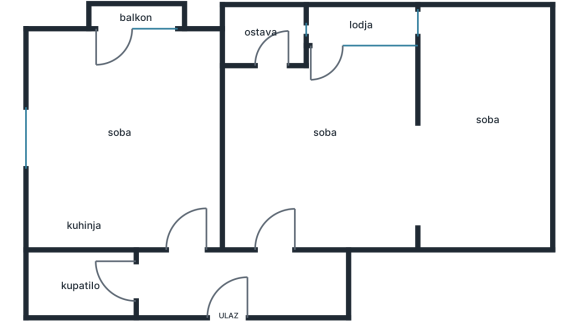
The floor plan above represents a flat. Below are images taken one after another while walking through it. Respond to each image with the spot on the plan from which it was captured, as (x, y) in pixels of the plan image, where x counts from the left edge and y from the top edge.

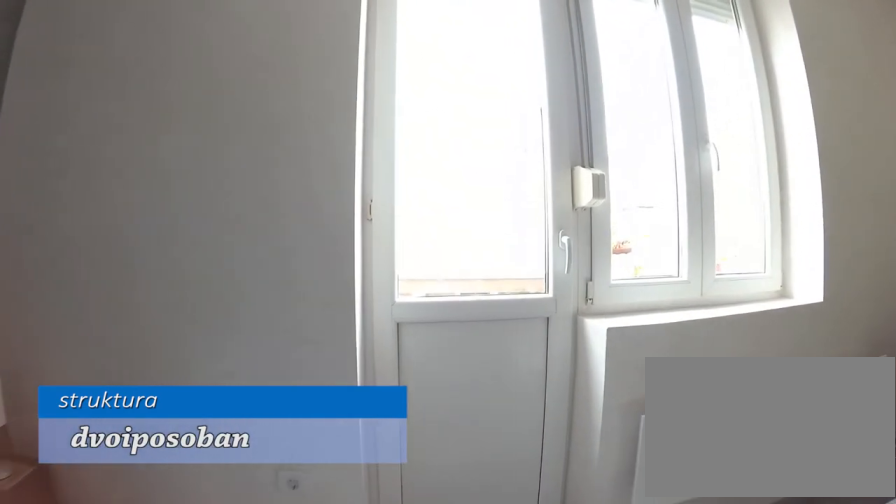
(102, 103)
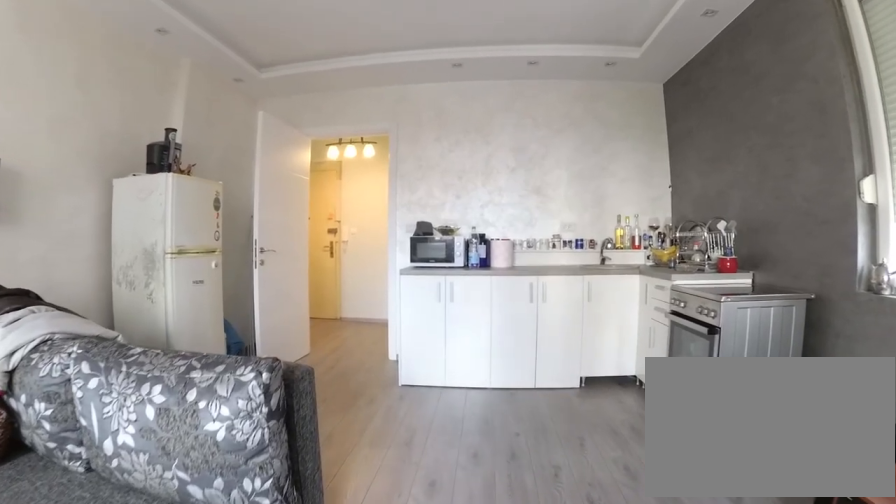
(142, 85)
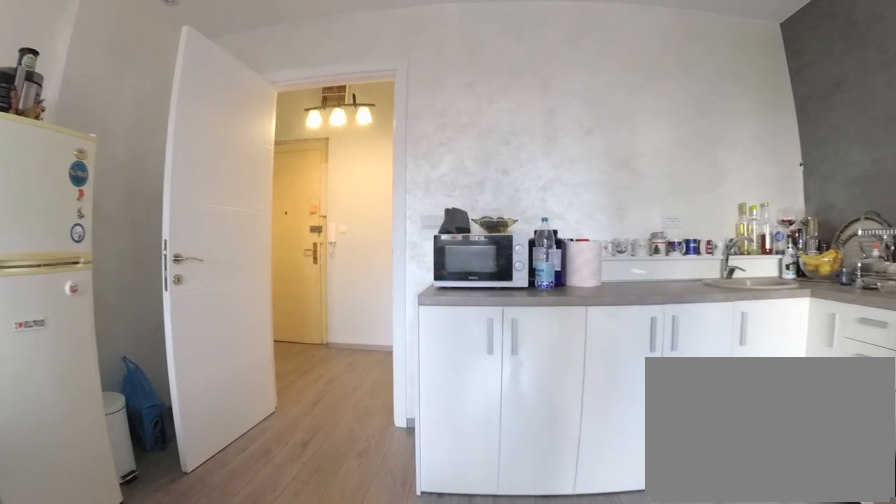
(142, 136)
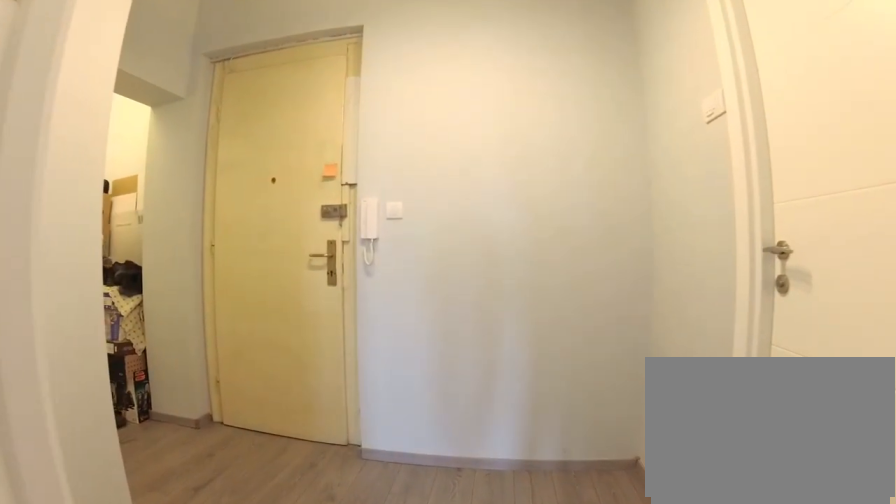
(178, 217)
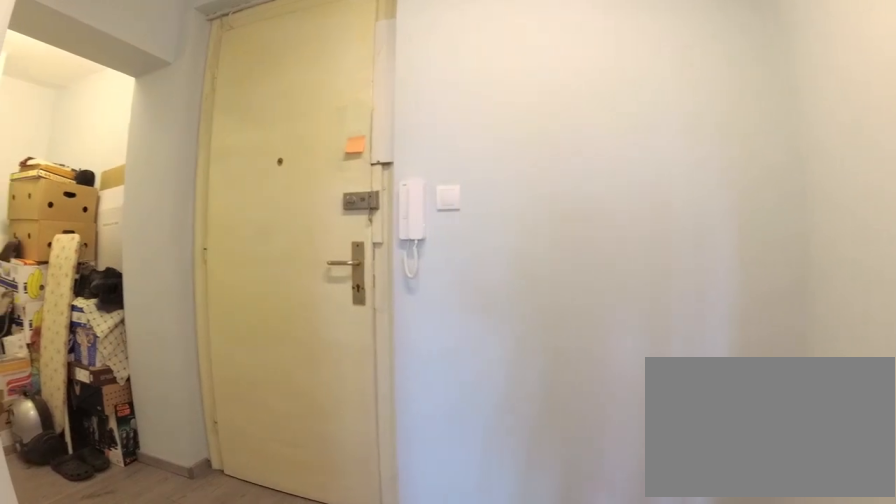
(175, 261)
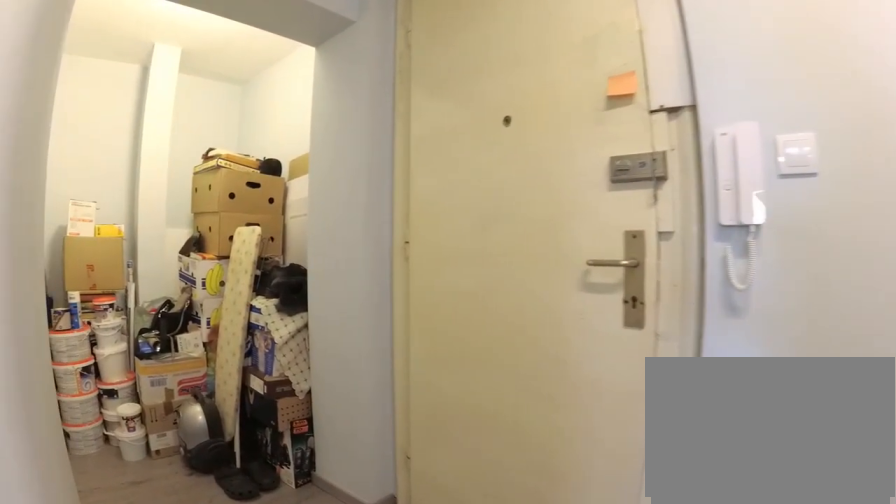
(196, 272)
